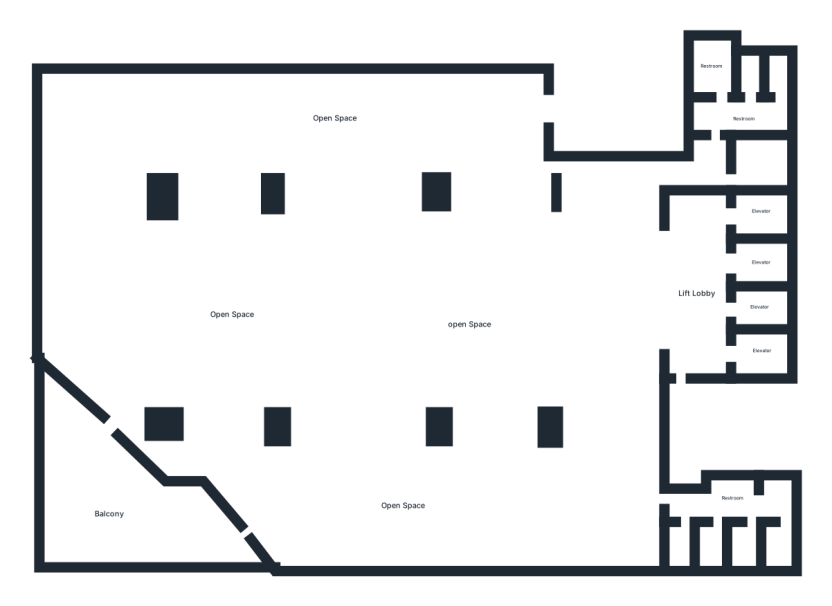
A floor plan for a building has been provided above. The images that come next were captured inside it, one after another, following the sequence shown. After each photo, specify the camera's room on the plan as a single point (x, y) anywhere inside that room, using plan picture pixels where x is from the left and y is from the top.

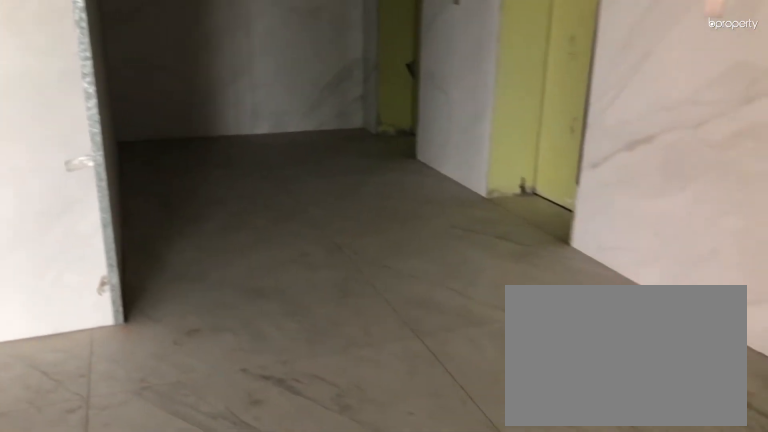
(697, 290)
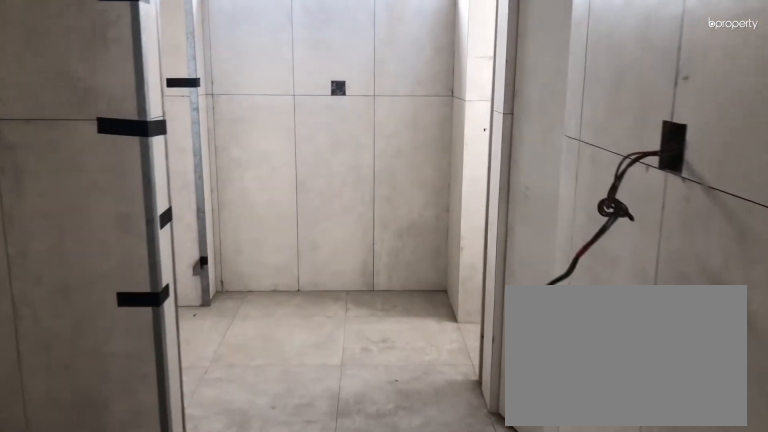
(731, 499)
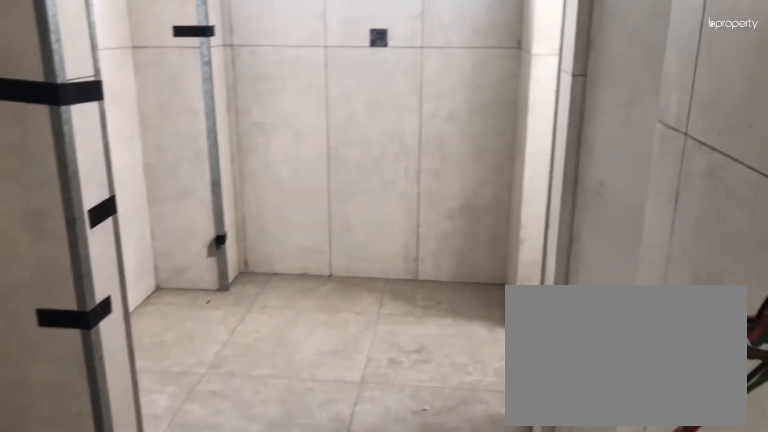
(731, 499)
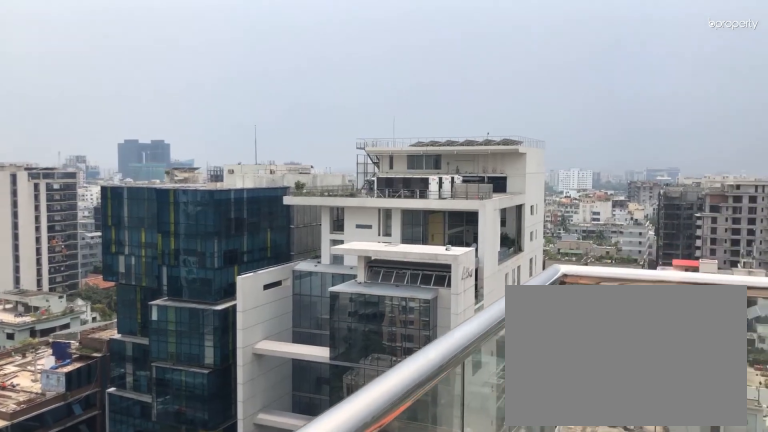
(103, 509)
